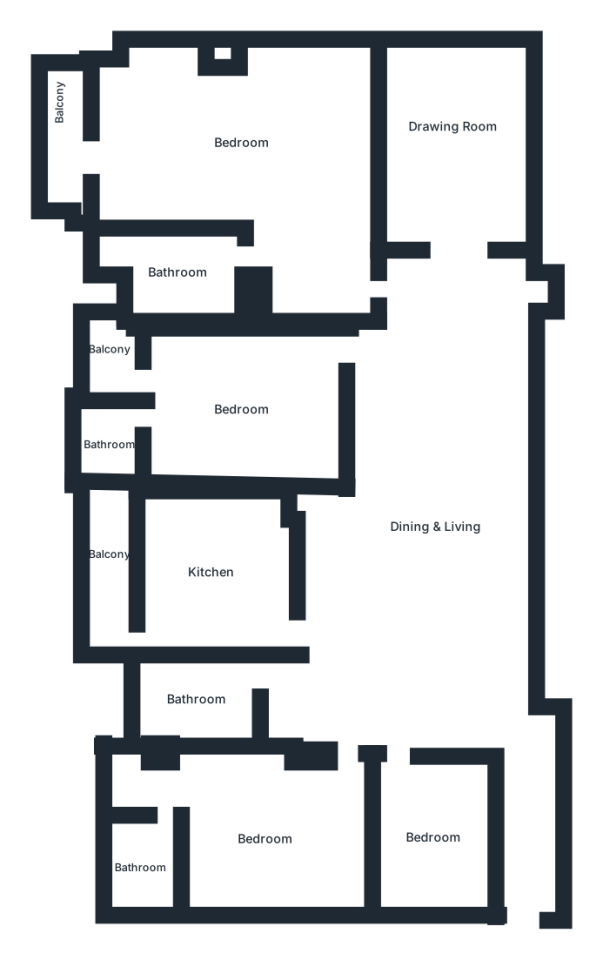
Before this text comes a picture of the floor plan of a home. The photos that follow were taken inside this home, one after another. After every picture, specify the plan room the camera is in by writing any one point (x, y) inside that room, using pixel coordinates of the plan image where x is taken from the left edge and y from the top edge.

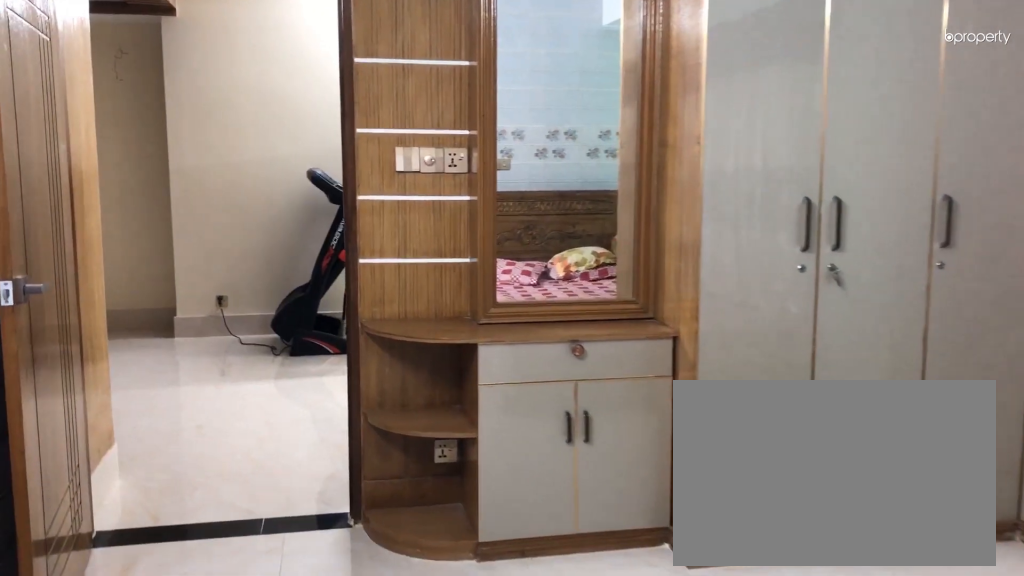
(244, 406)
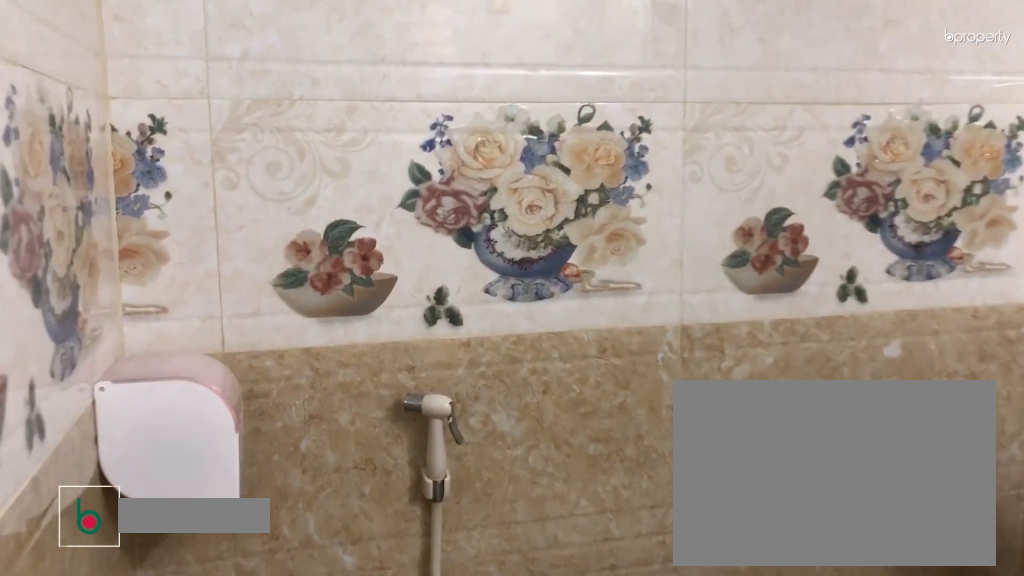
(108, 445)
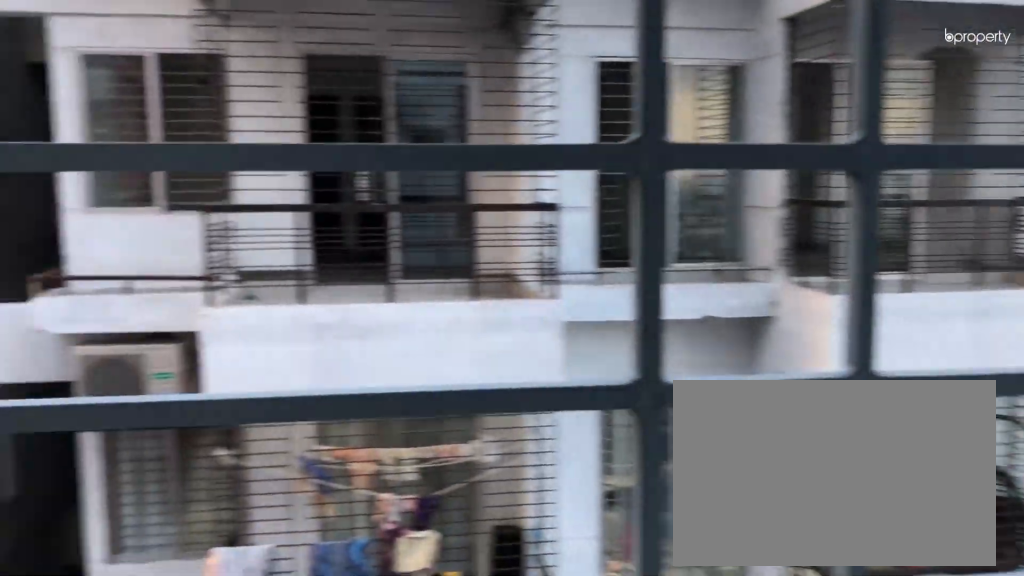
(104, 357)
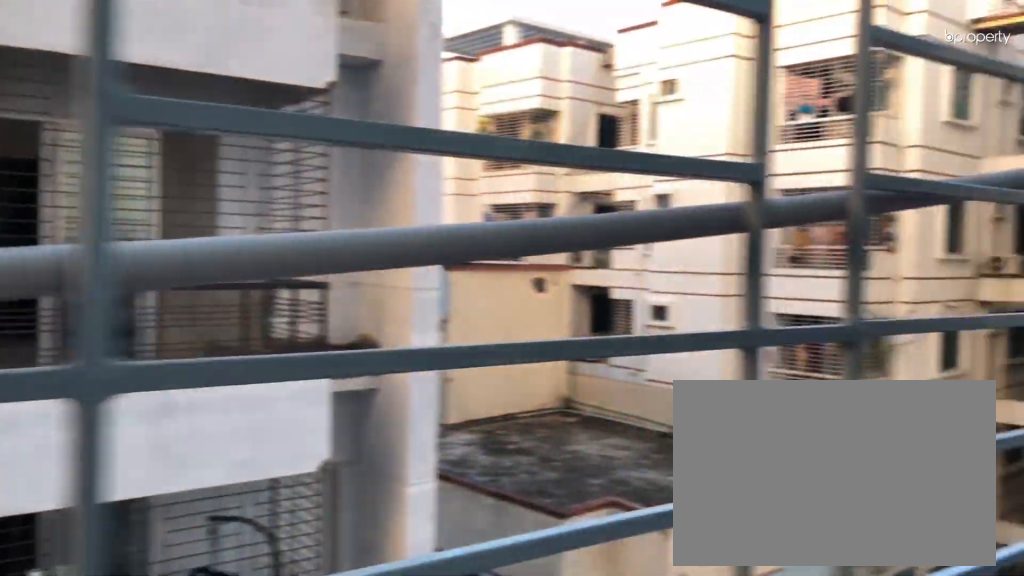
(69, 156)
